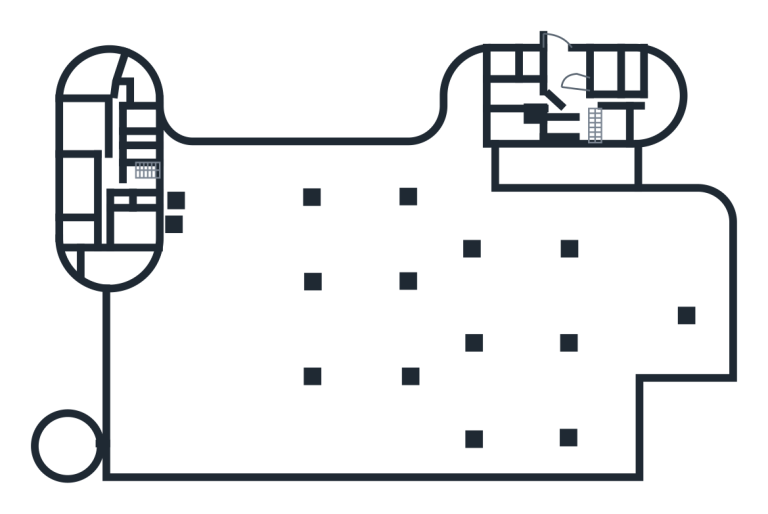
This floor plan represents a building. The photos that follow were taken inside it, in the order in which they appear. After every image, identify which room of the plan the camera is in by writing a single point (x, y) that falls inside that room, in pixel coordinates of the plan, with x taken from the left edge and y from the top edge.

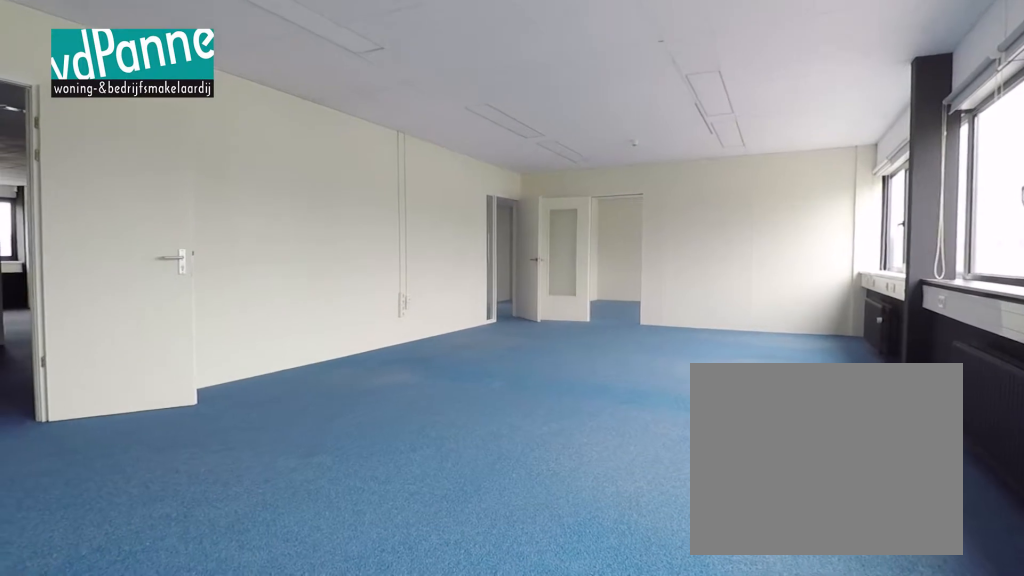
(77, 184)
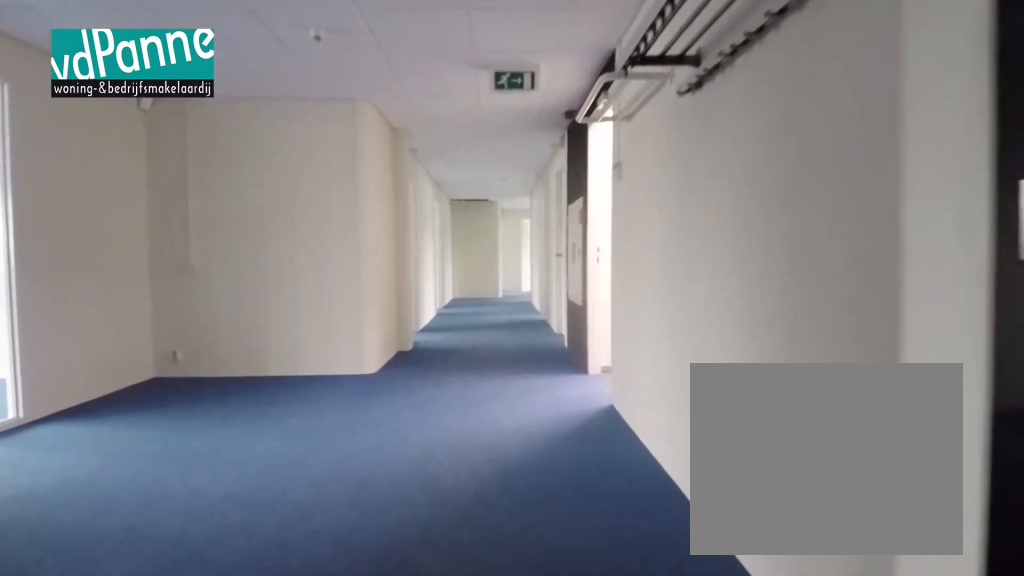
(117, 168)
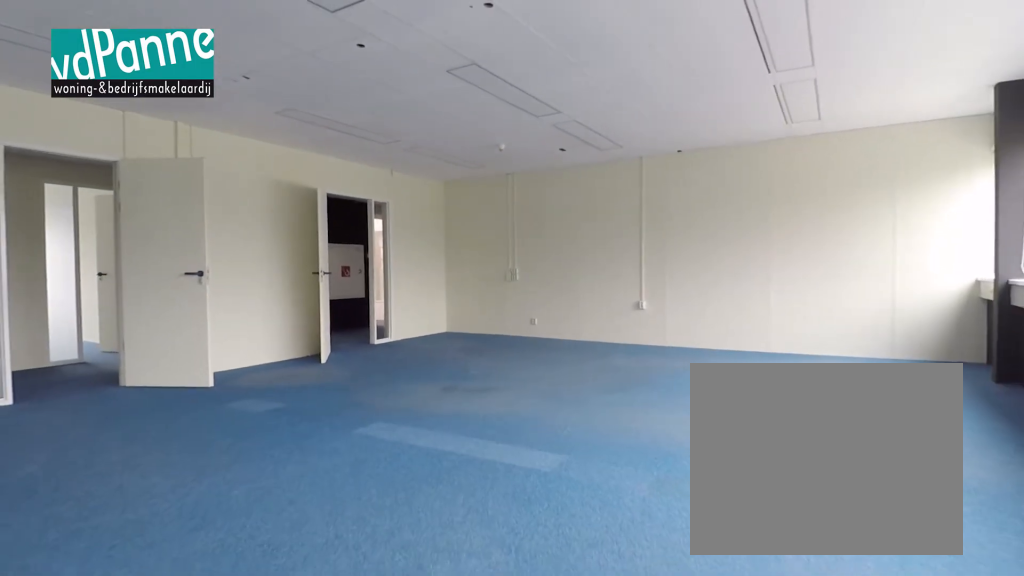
(84, 125)
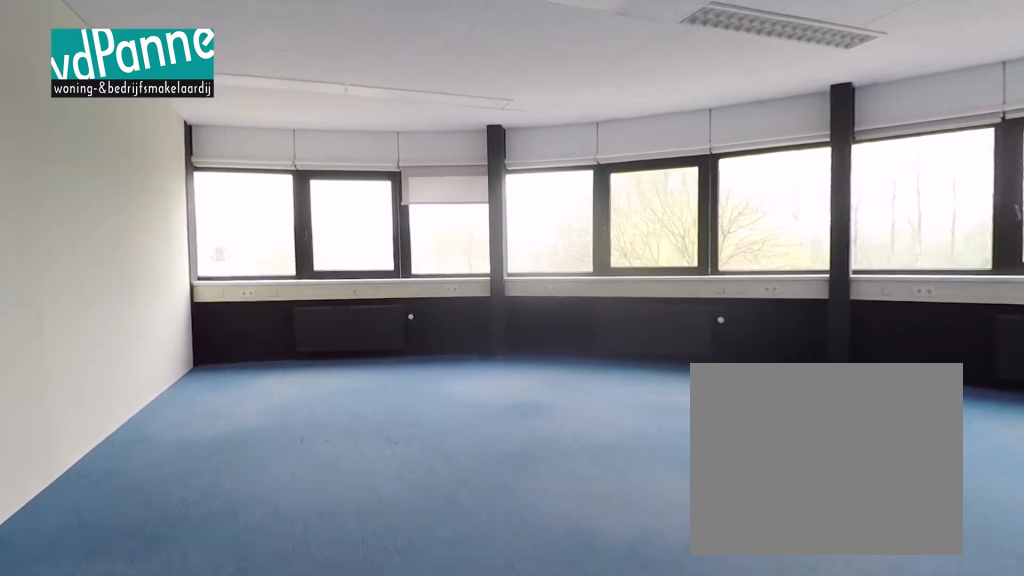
(94, 75)
